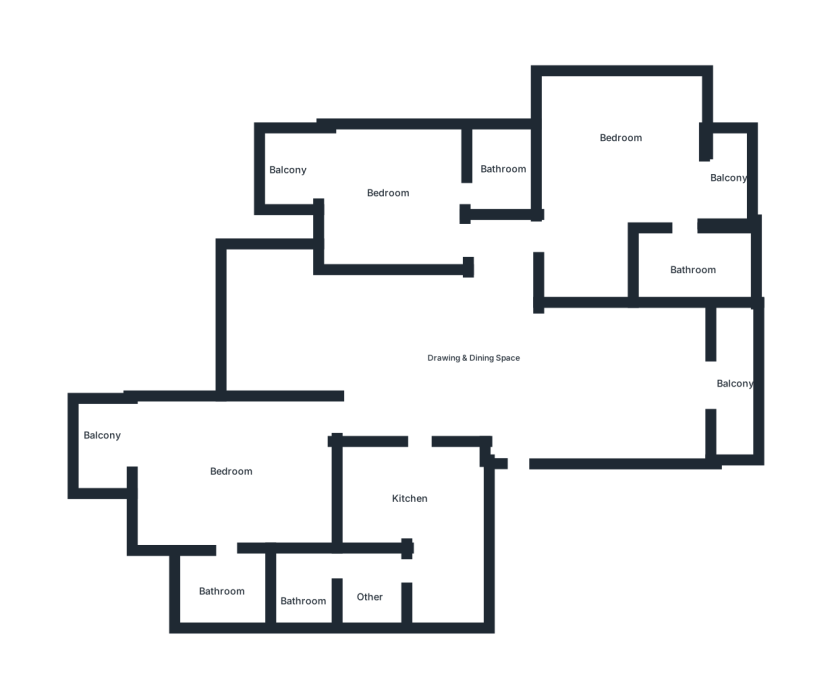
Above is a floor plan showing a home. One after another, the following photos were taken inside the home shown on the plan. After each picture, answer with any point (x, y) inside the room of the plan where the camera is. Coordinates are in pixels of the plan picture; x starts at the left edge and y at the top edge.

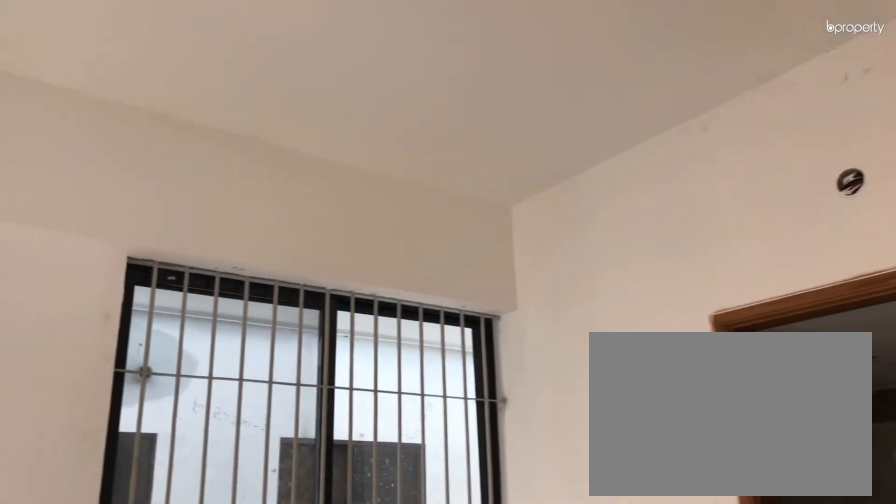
(357, 197)
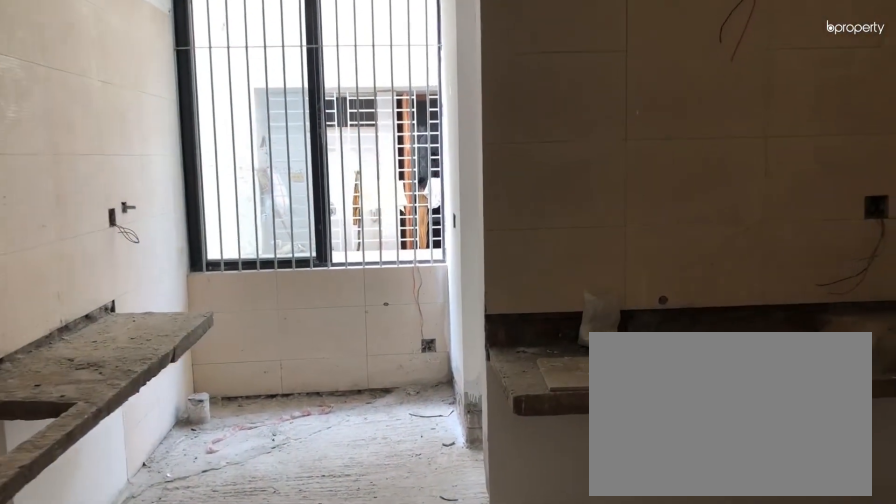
(418, 504)
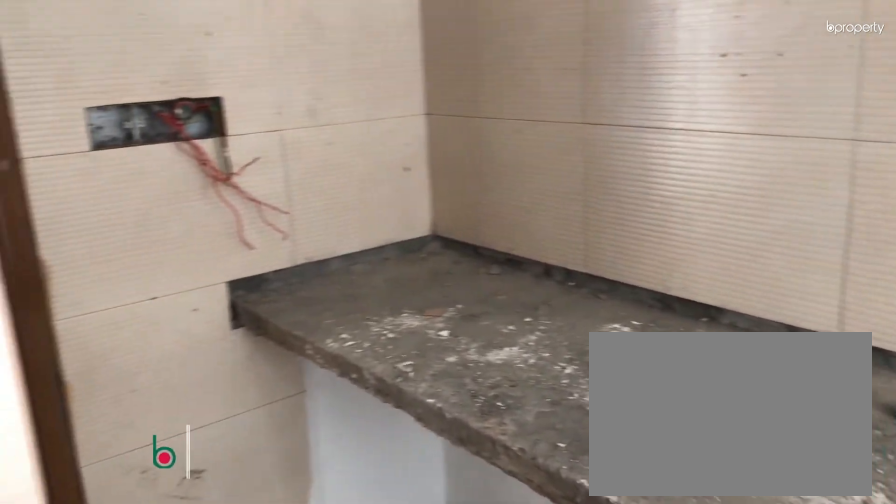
(418, 504)
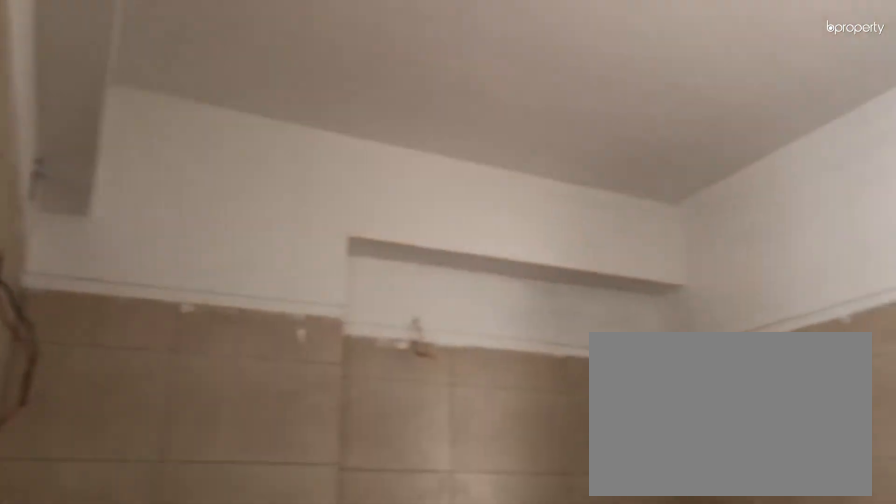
(418, 504)
